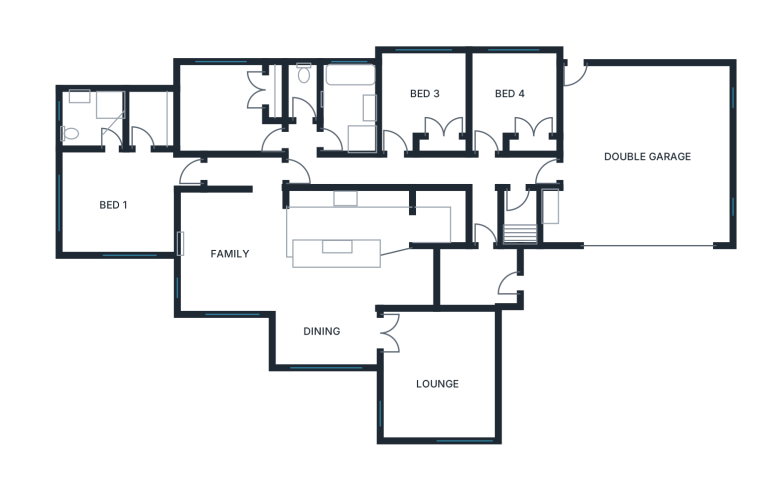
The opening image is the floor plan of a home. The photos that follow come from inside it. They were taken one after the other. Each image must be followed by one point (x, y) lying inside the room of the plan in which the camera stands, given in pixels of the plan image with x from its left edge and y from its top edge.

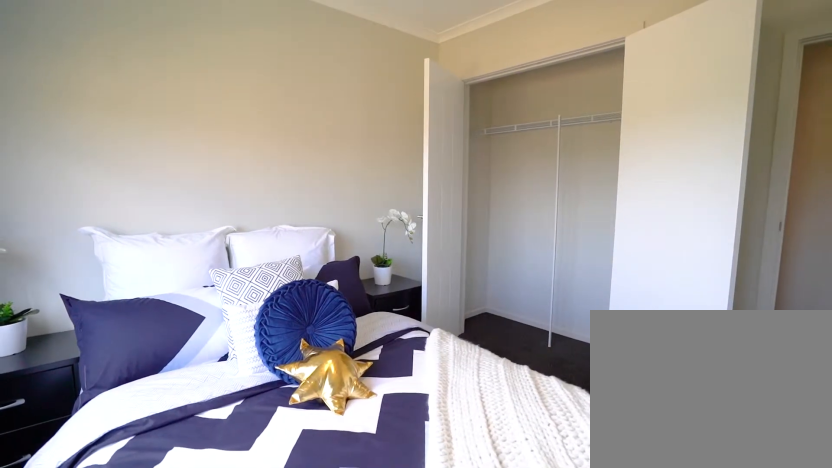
(423, 104)
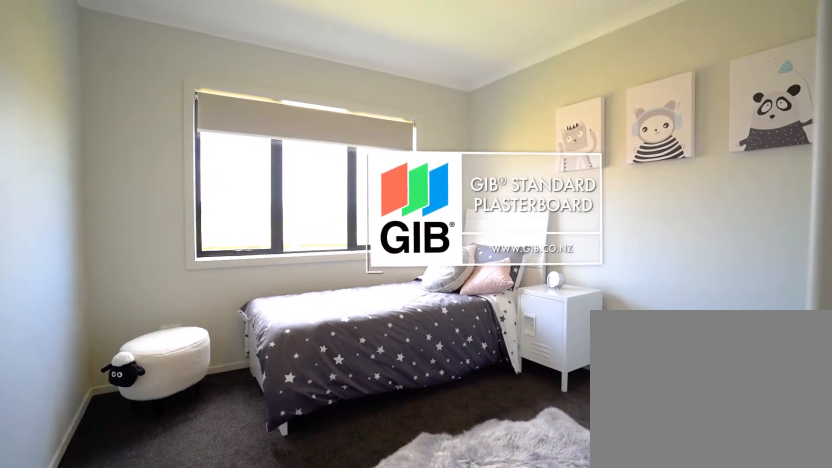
(516, 102)
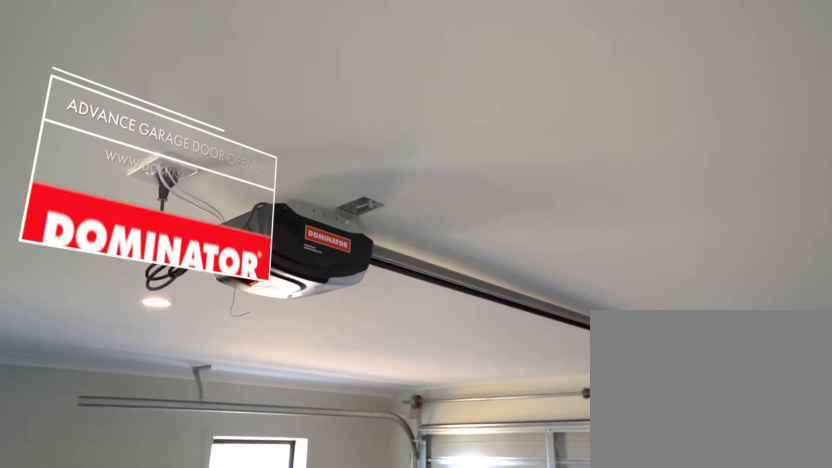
(643, 153)
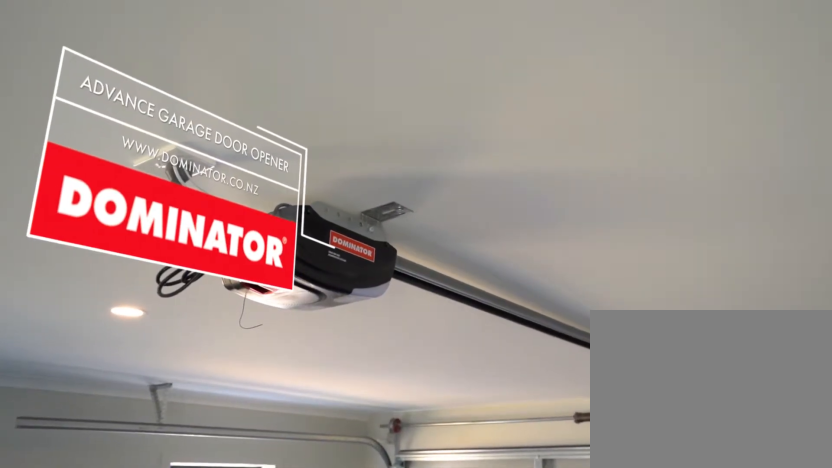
(643, 153)
